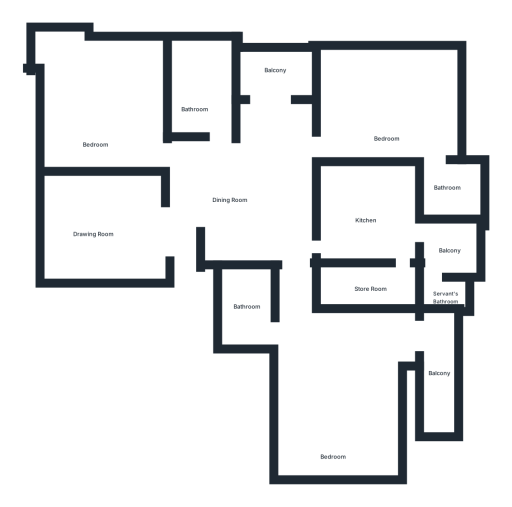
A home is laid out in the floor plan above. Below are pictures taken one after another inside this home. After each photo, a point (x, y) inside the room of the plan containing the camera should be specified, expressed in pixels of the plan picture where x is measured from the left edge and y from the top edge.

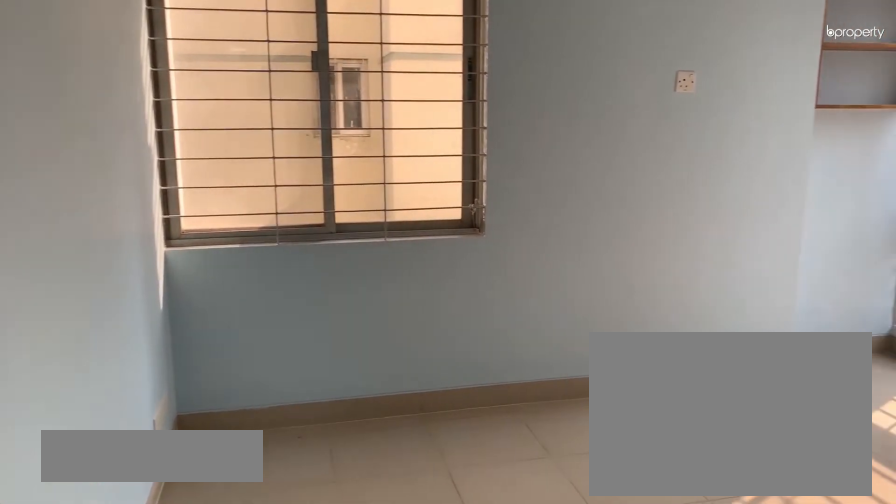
(96, 117)
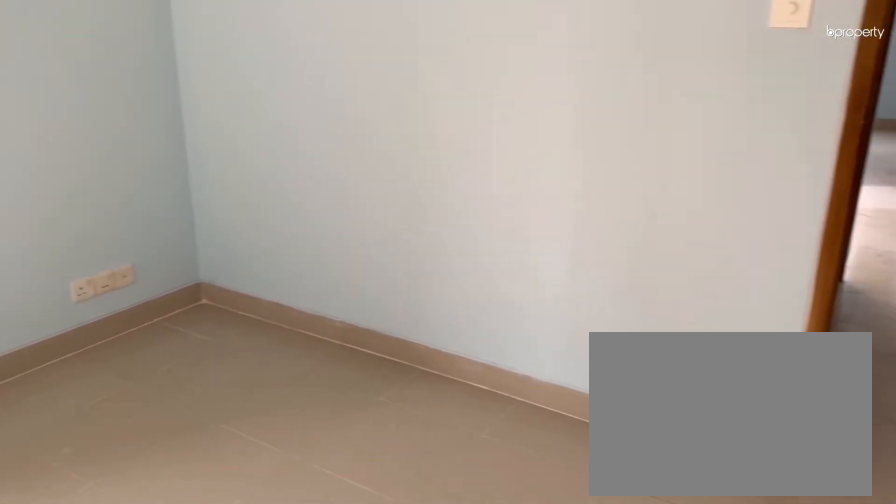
(96, 117)
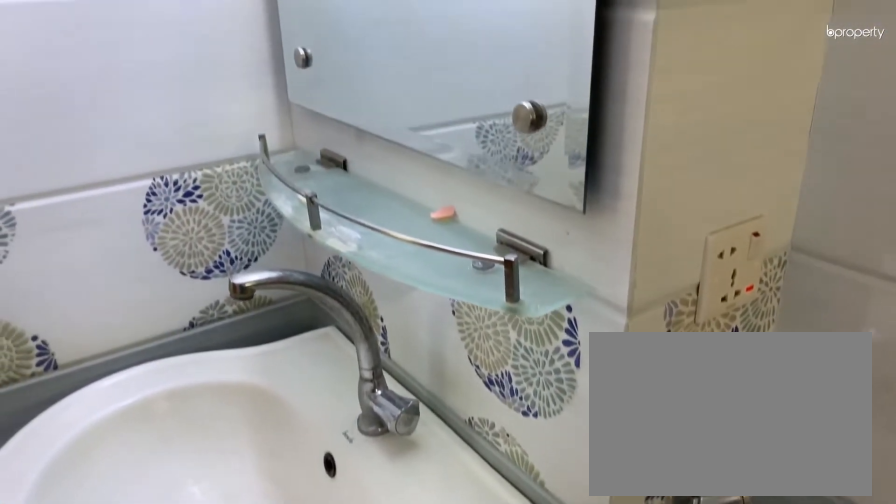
(196, 99)
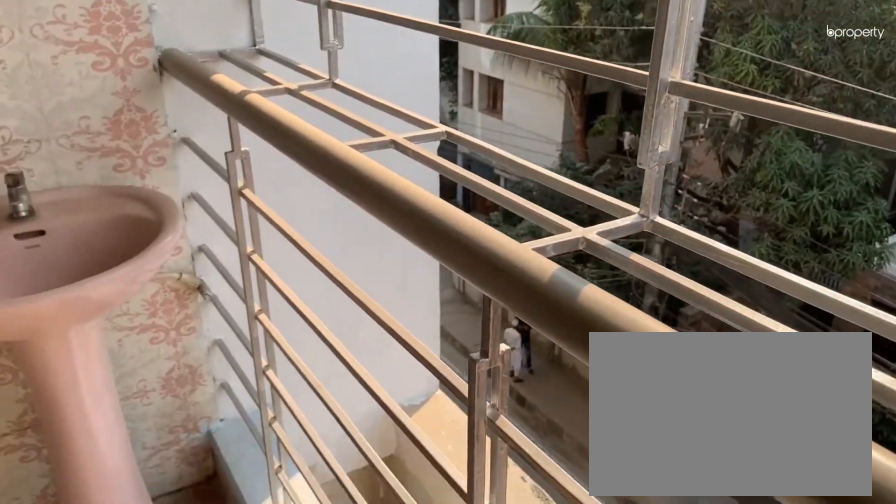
(271, 78)
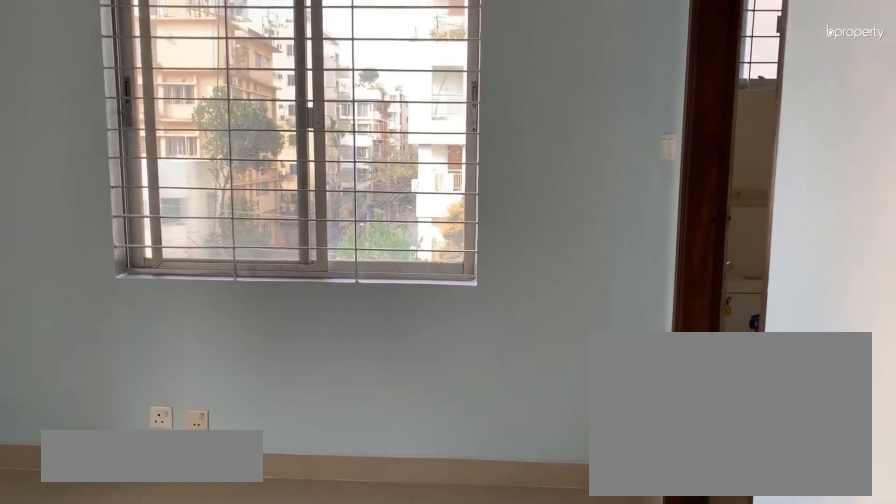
(389, 110)
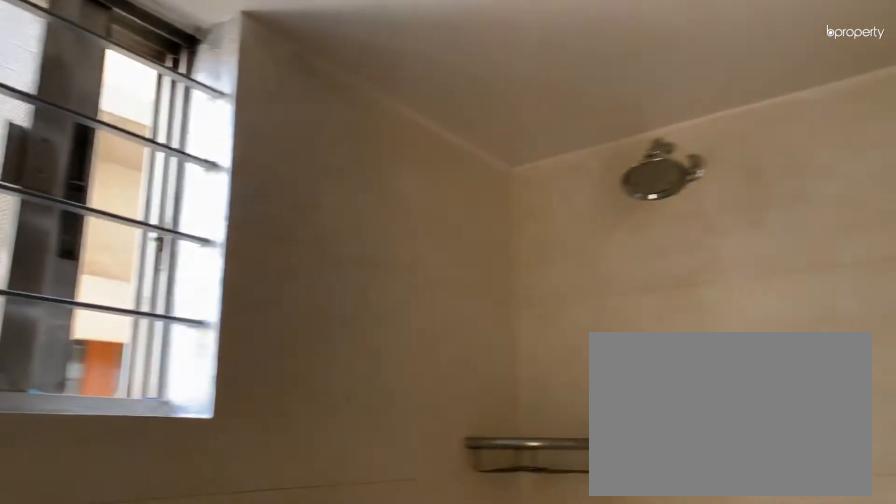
(447, 188)
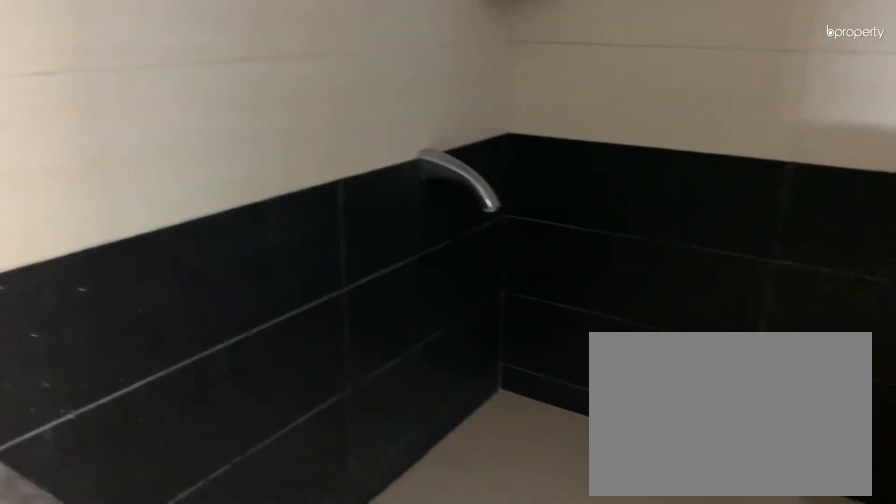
(242, 310)
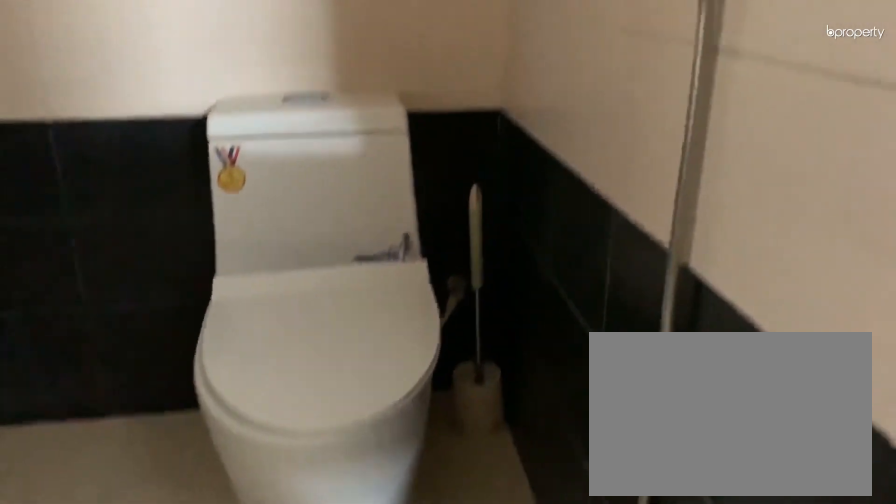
(242, 310)
